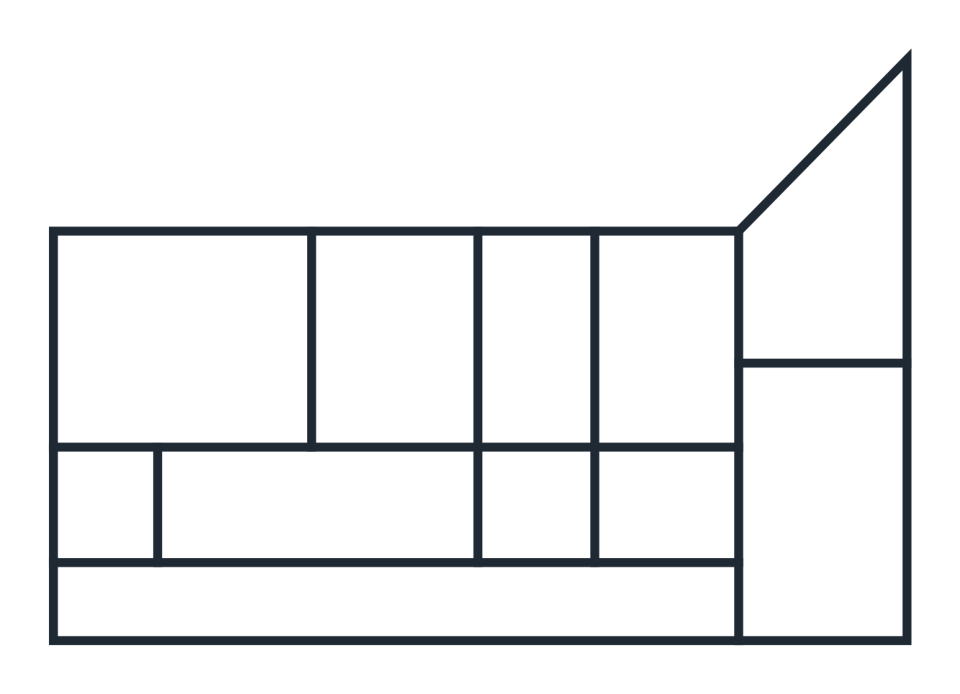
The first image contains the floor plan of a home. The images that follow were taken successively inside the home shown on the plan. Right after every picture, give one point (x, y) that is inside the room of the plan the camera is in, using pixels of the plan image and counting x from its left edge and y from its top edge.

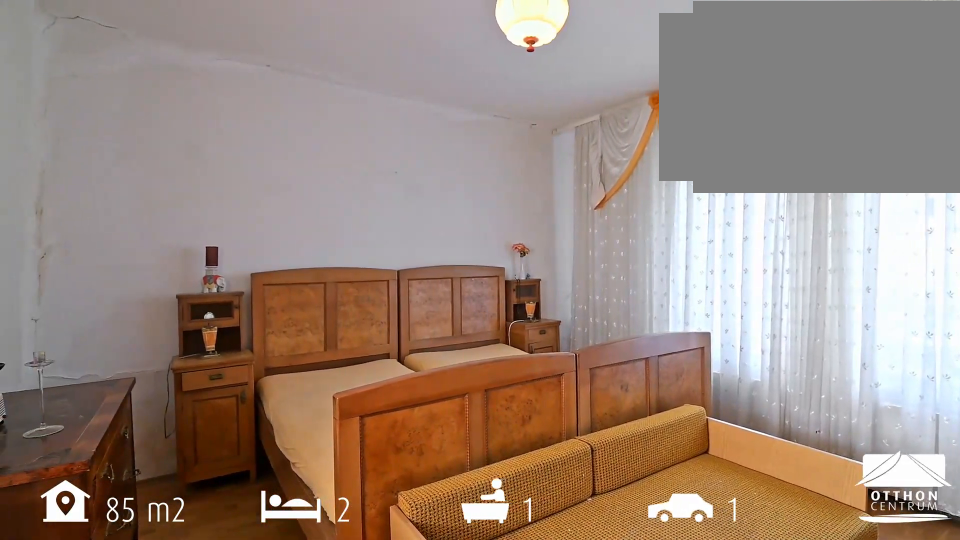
(187, 342)
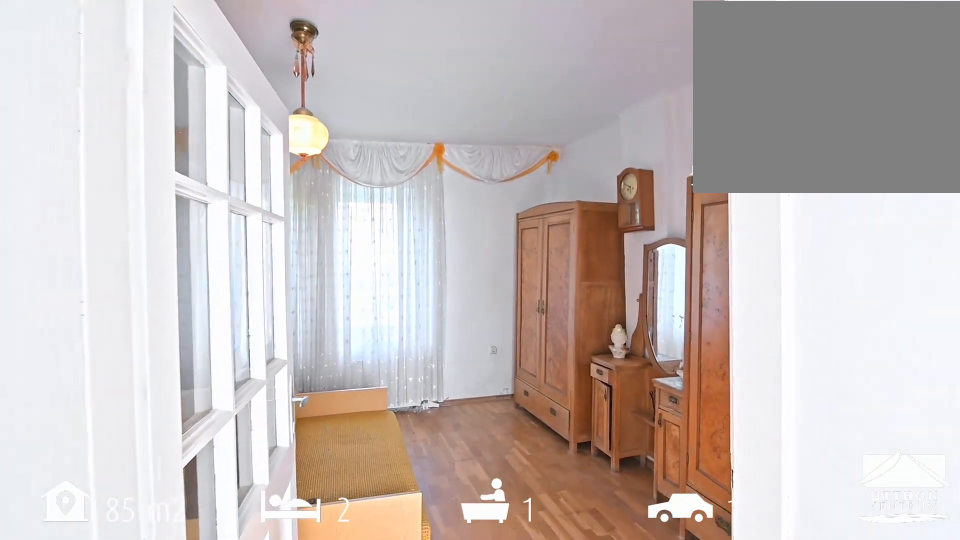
(187, 342)
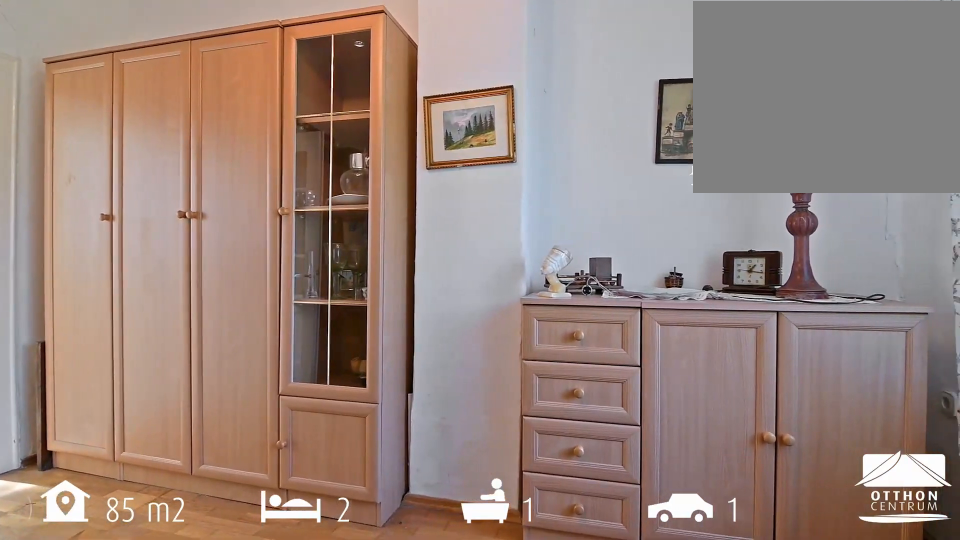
(399, 343)
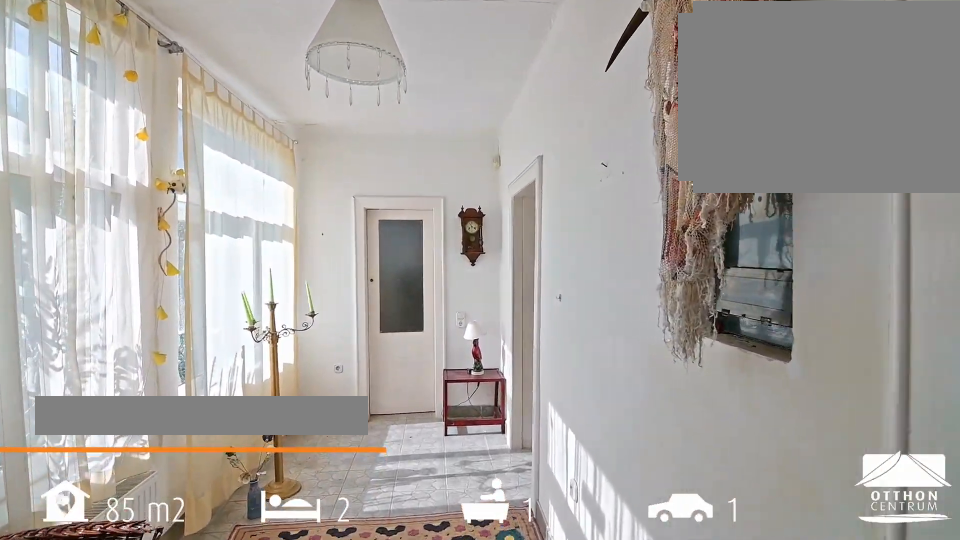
(325, 513)
